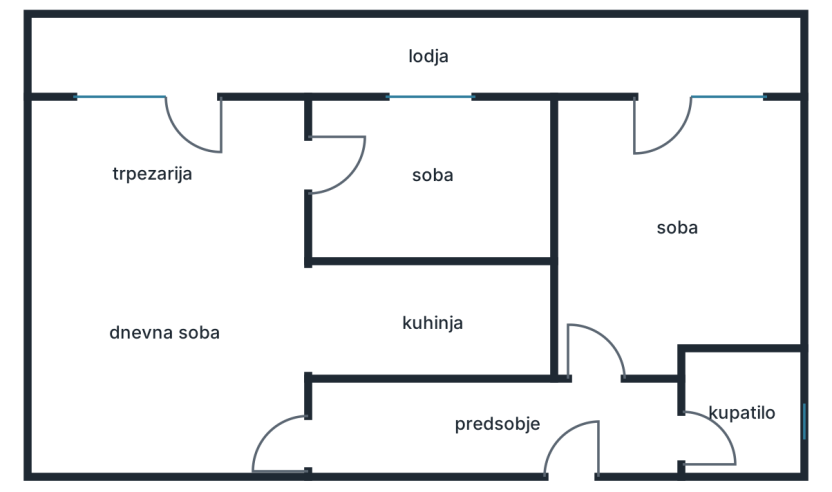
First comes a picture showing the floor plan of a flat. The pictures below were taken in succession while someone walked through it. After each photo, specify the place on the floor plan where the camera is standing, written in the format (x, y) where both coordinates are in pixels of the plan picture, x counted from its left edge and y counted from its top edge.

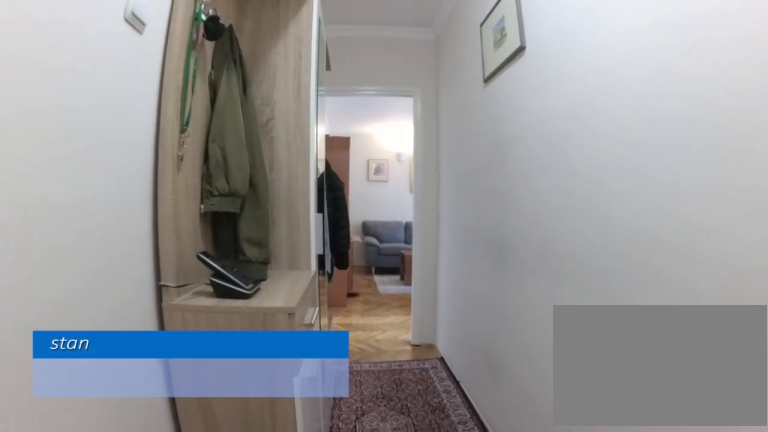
(533, 431)
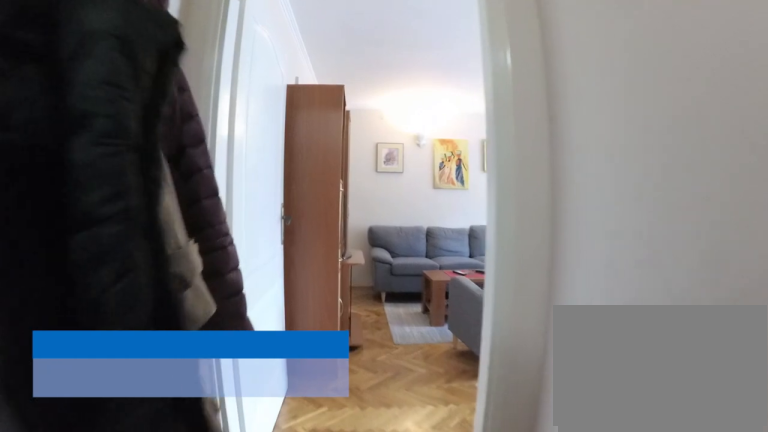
(419, 430)
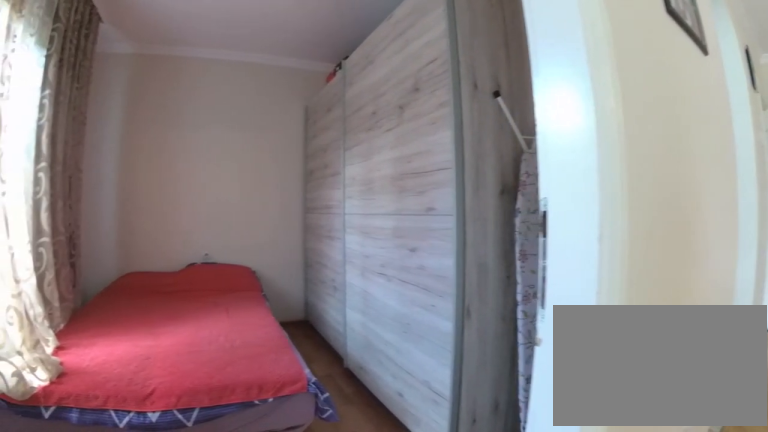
(233, 179)
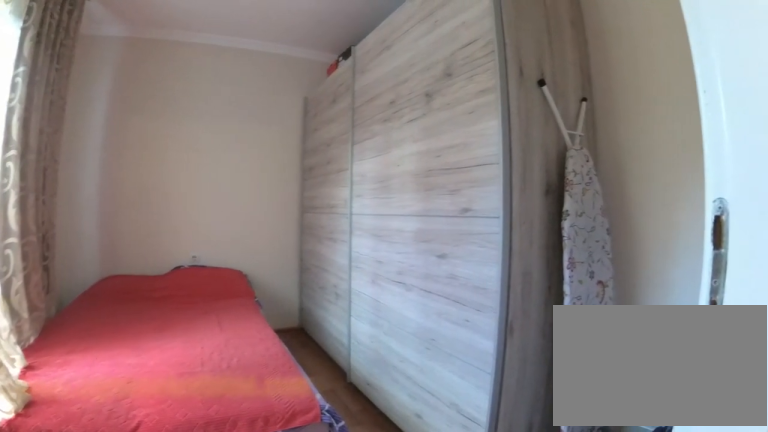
(255, 177)
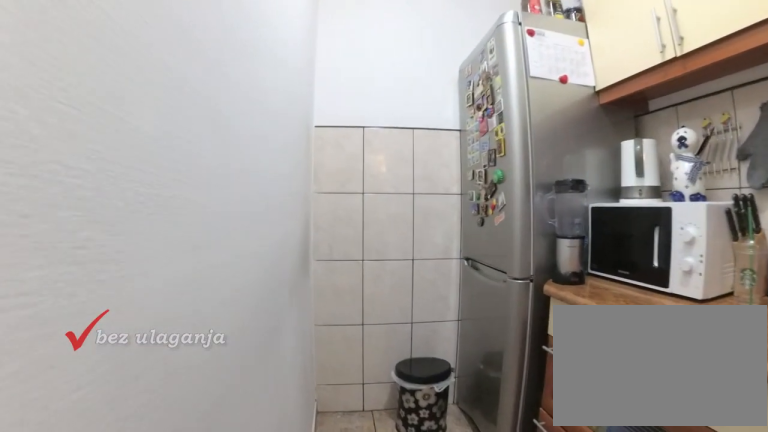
(402, 313)
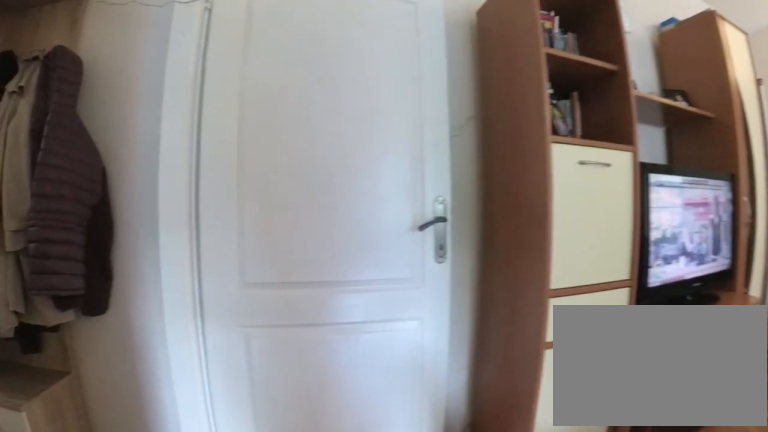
(266, 342)
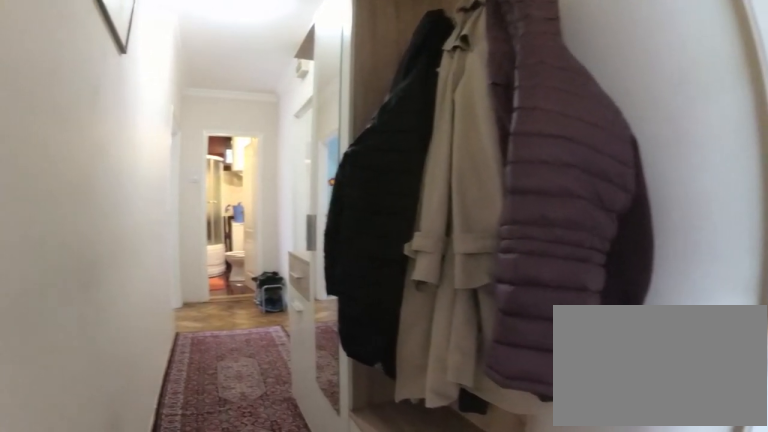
(262, 395)
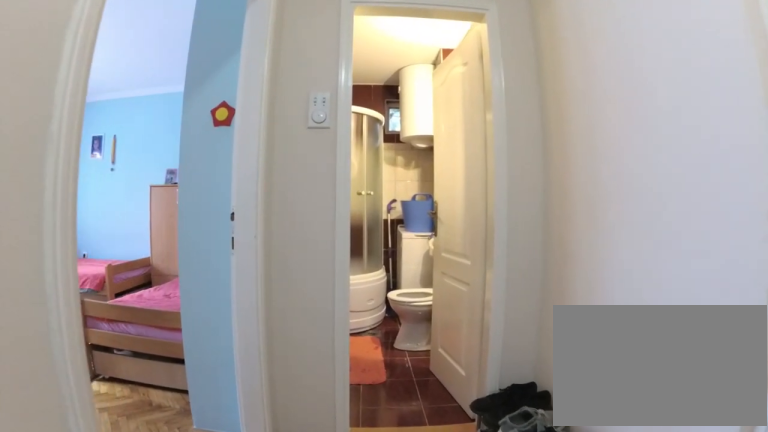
(547, 426)
